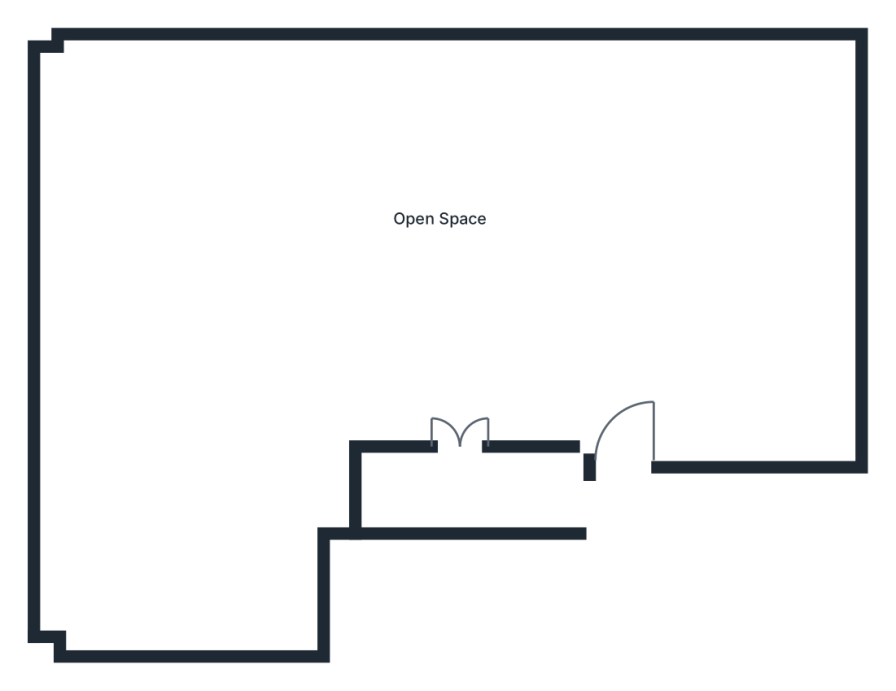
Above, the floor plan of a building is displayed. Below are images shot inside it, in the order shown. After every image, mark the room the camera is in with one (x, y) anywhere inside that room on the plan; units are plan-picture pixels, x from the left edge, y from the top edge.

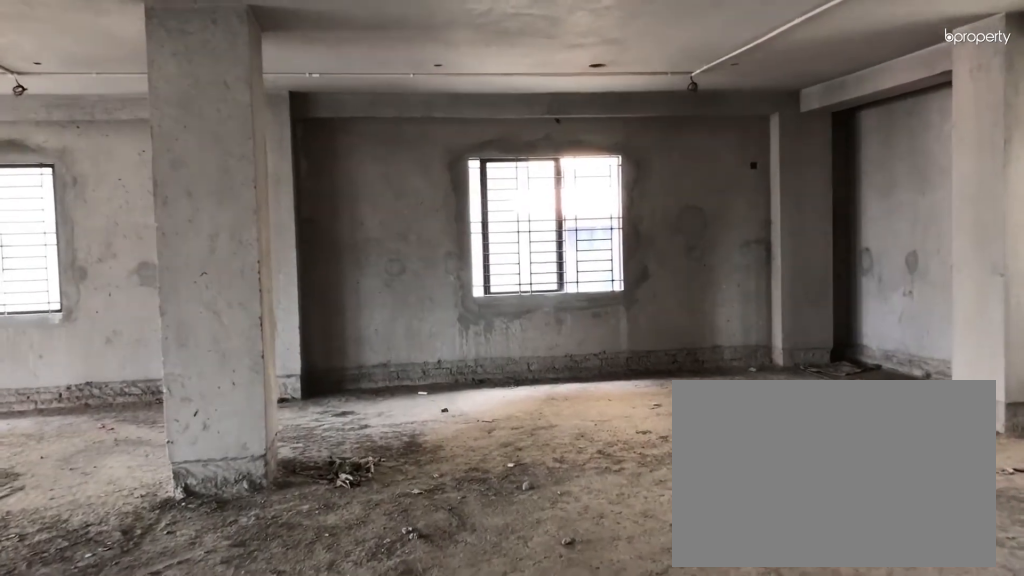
(602, 263)
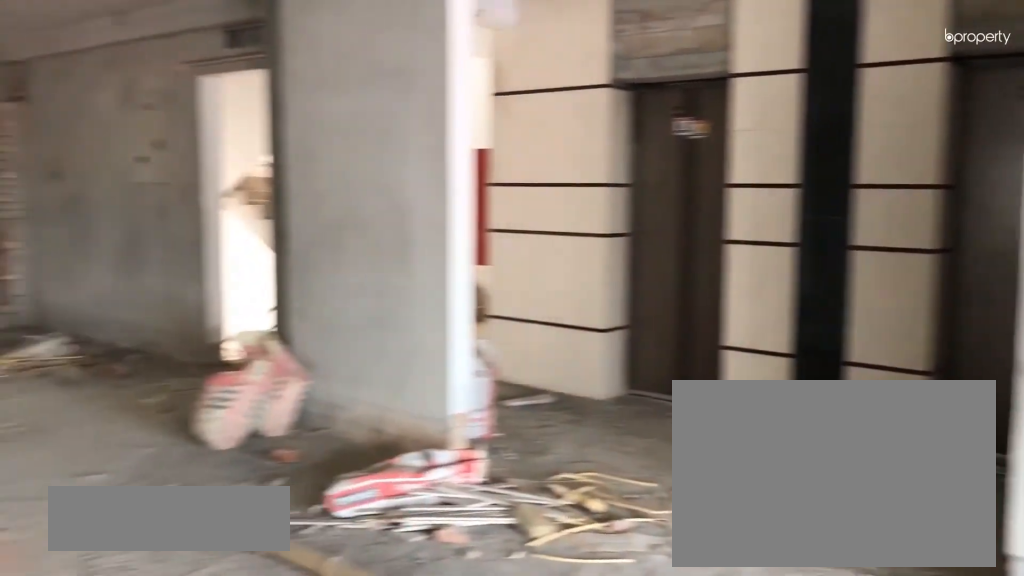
(454, 201)
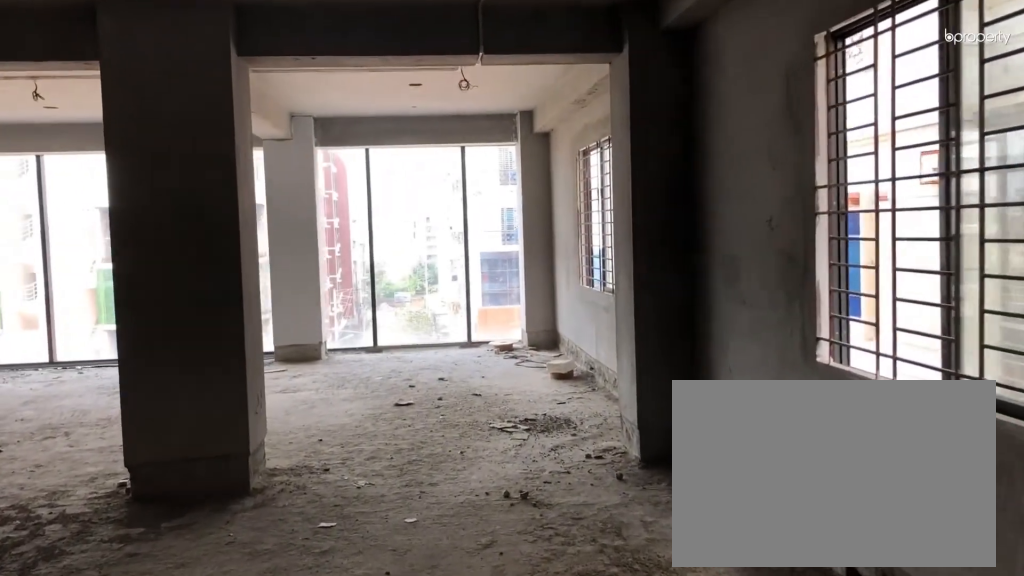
(454, 201)
